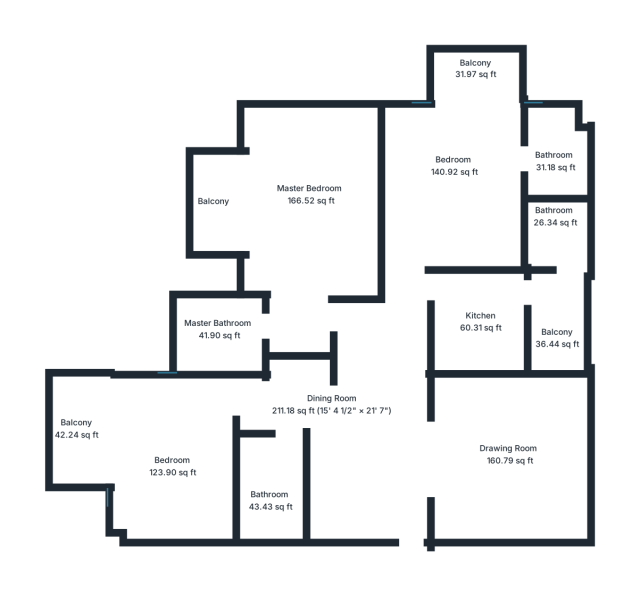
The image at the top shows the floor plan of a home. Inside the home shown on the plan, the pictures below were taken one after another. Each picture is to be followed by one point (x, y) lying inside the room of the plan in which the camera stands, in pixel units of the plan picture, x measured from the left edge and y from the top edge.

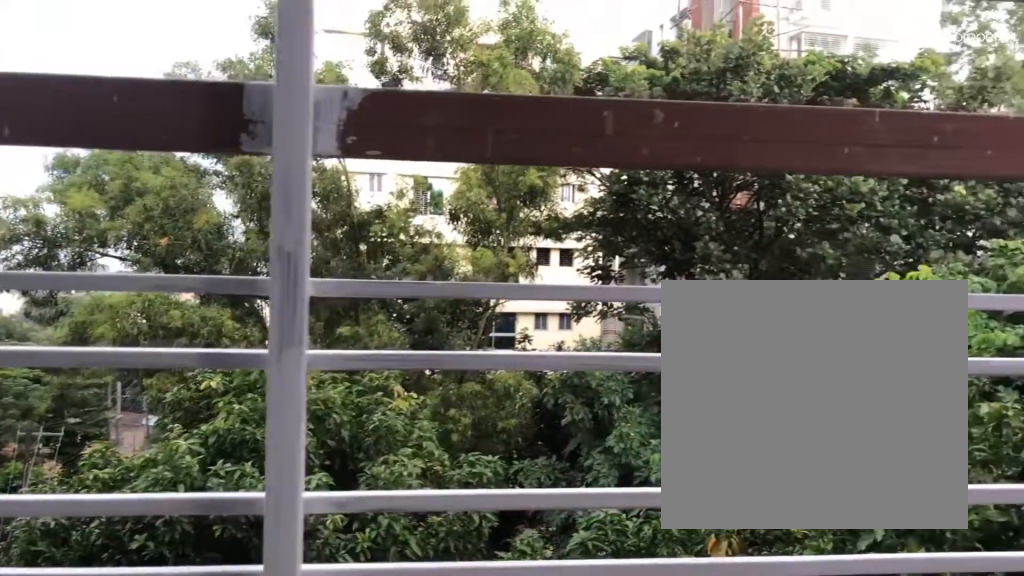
(78, 425)
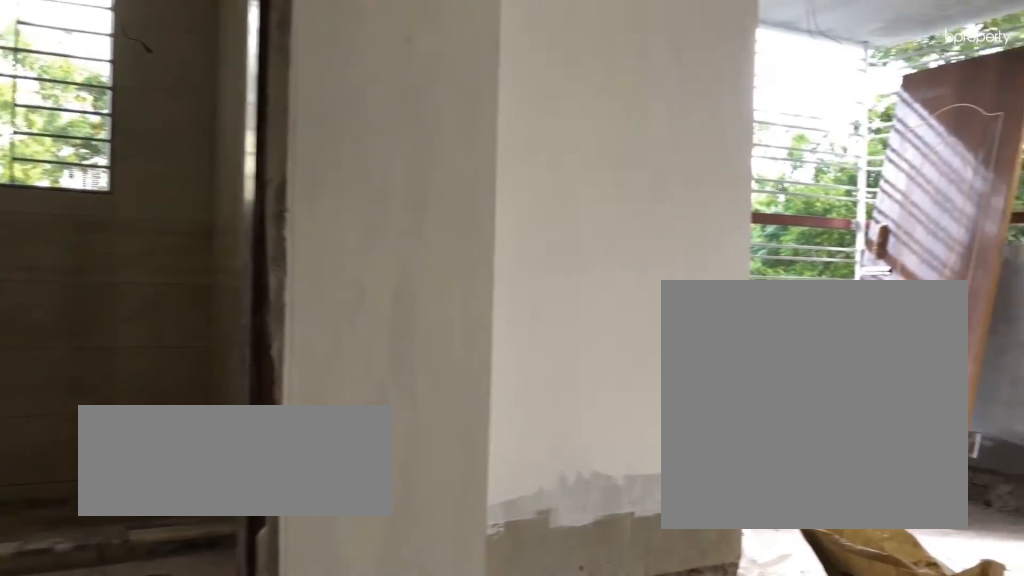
(312, 196)
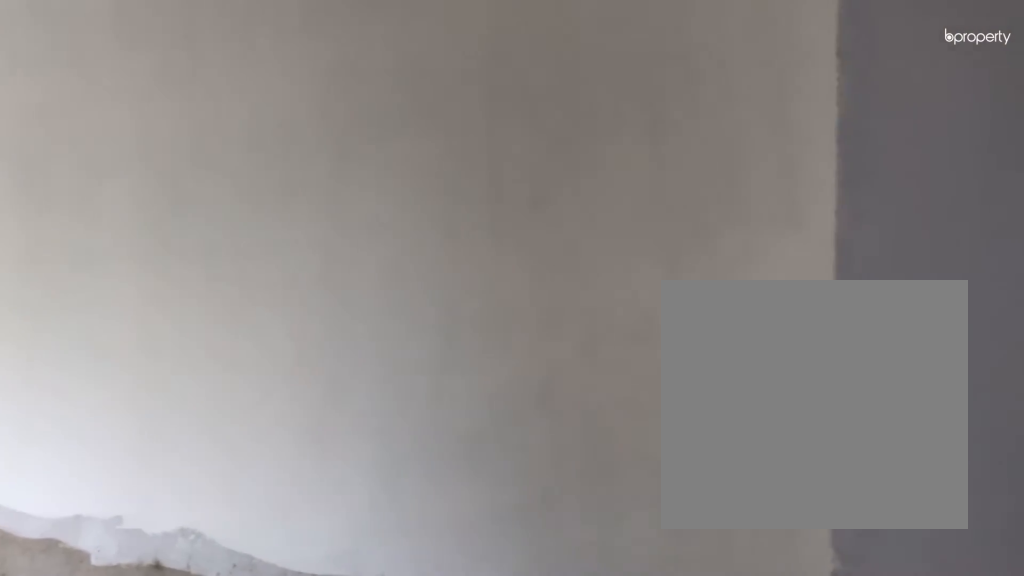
(312, 196)
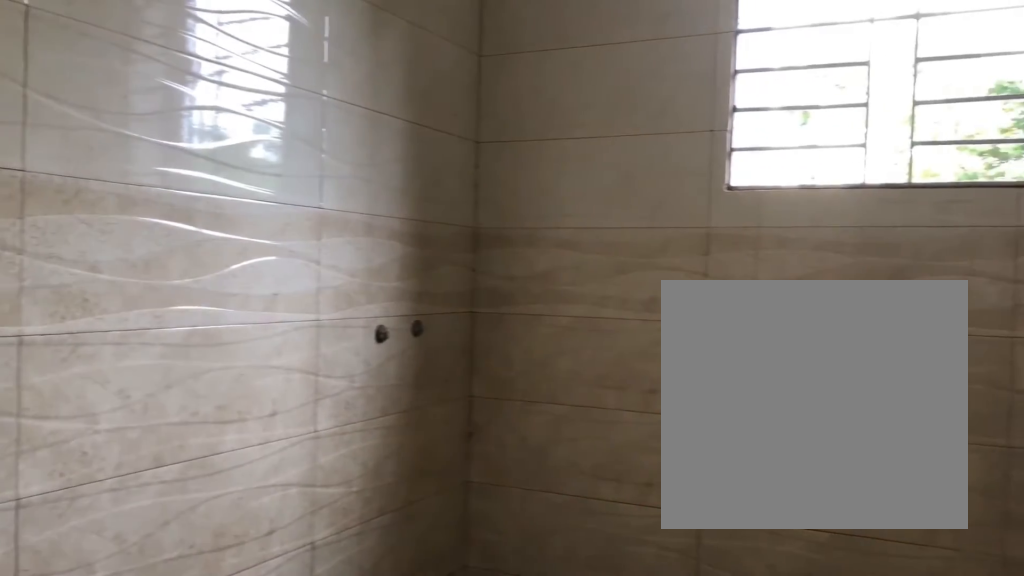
(222, 326)
